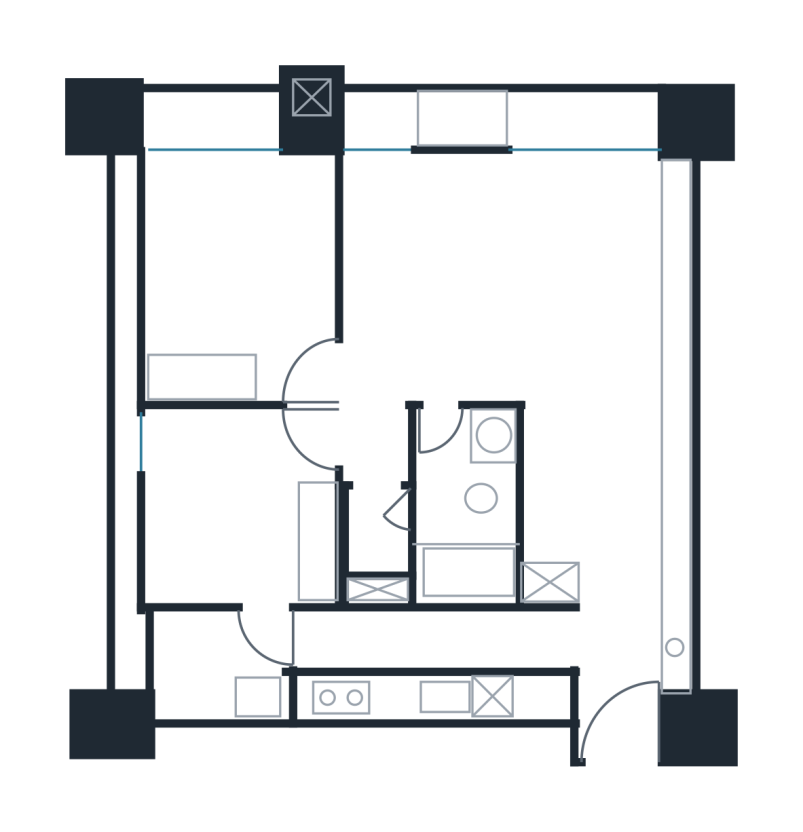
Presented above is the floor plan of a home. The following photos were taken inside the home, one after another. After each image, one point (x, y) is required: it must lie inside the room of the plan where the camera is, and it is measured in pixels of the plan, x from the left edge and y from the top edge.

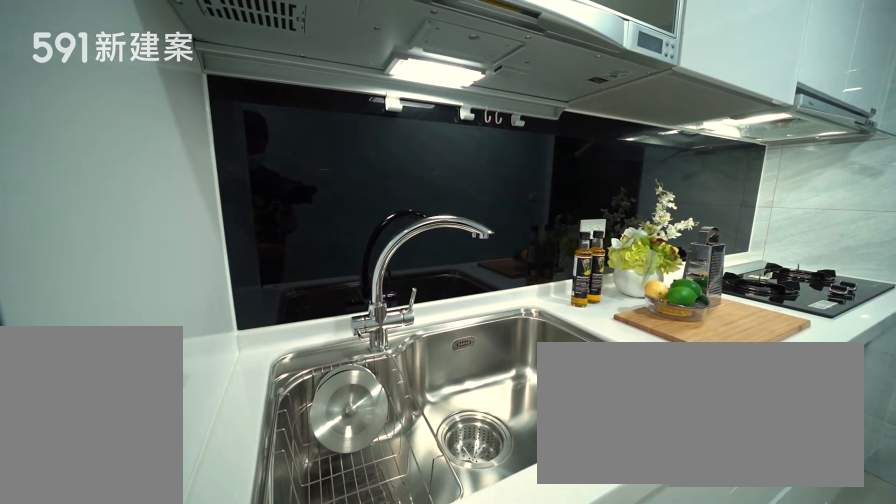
(426, 658)
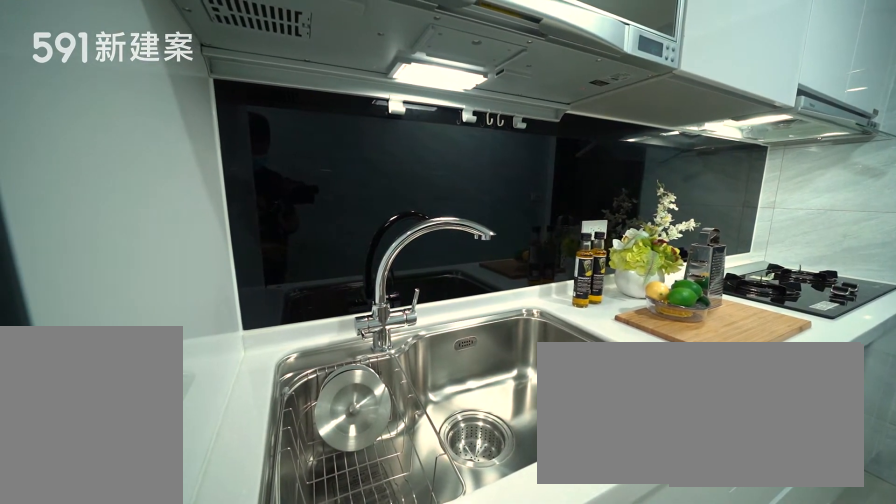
(426, 658)
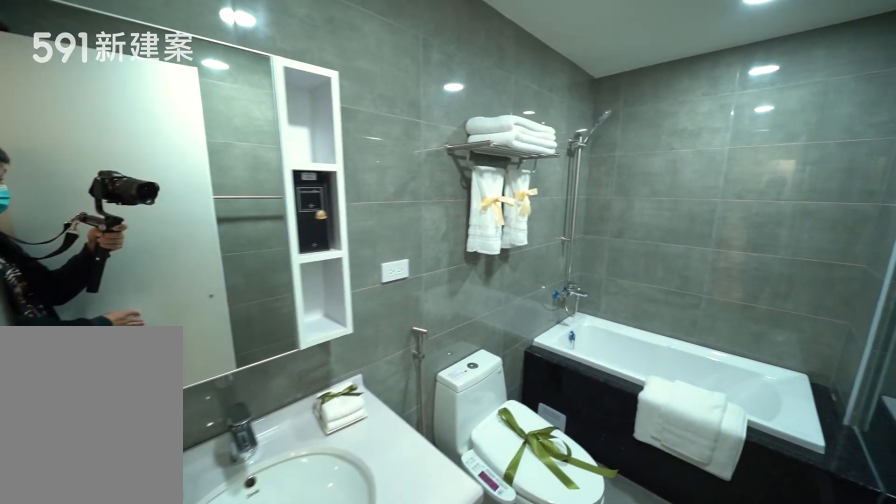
(460, 507)
